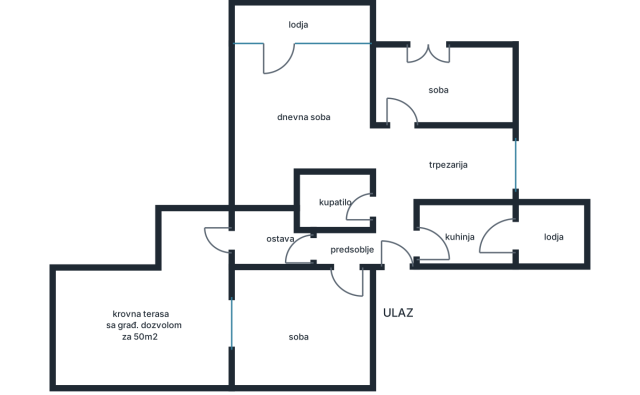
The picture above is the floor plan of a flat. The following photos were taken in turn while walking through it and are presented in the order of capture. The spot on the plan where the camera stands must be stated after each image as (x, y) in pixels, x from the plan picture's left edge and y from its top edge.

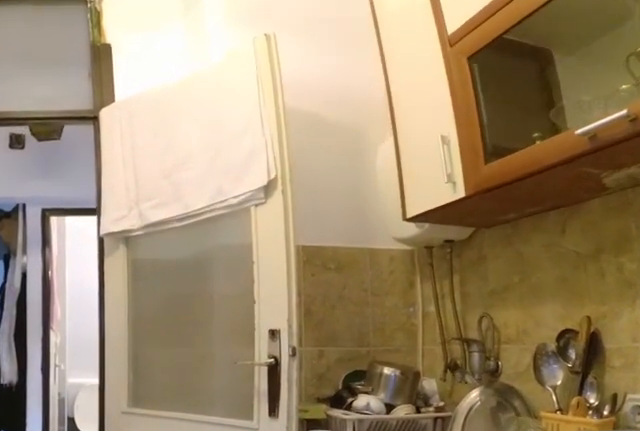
(507, 238)
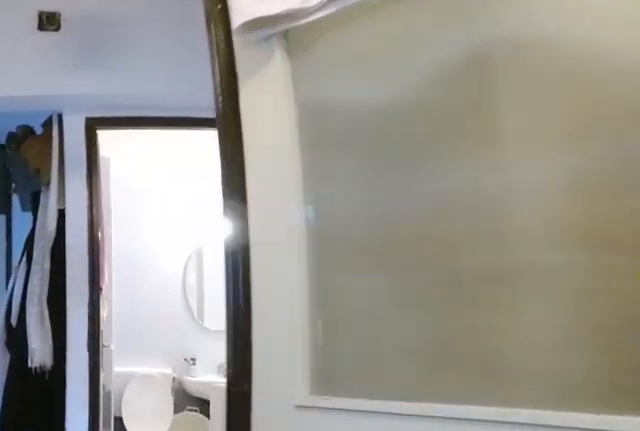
(460, 238)
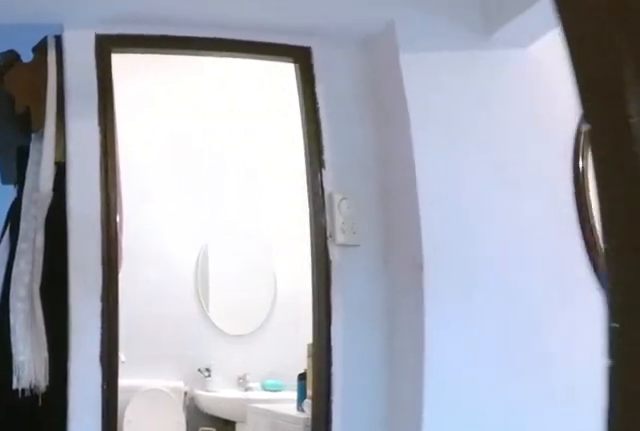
(436, 238)
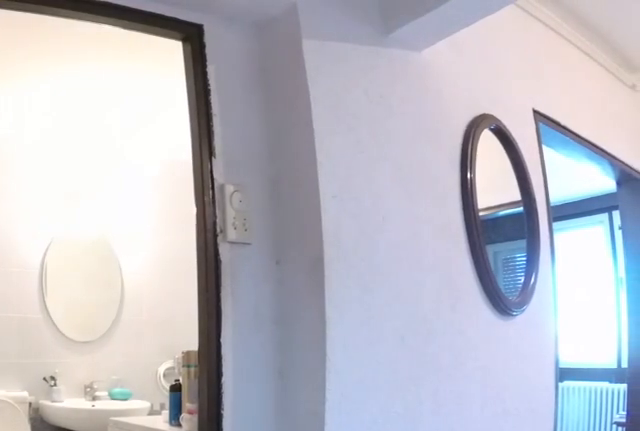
(432, 238)
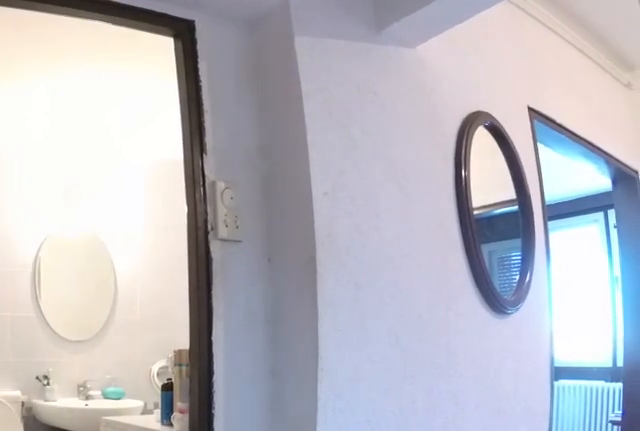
(432, 238)
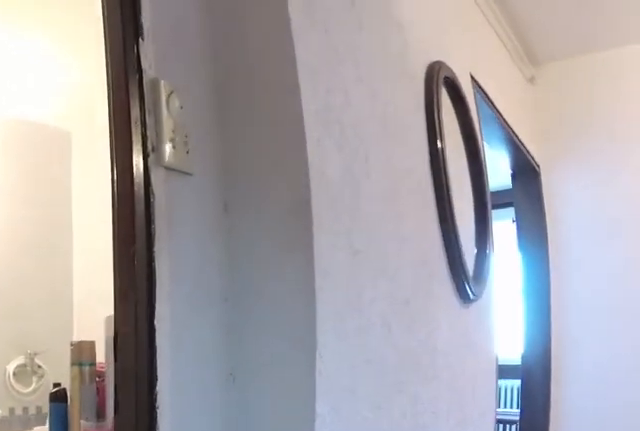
(416, 232)
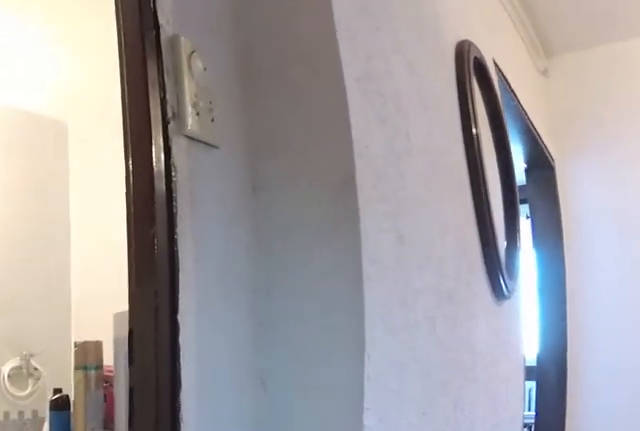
(412, 230)
